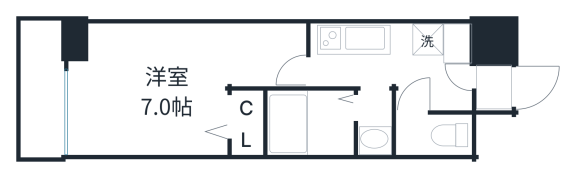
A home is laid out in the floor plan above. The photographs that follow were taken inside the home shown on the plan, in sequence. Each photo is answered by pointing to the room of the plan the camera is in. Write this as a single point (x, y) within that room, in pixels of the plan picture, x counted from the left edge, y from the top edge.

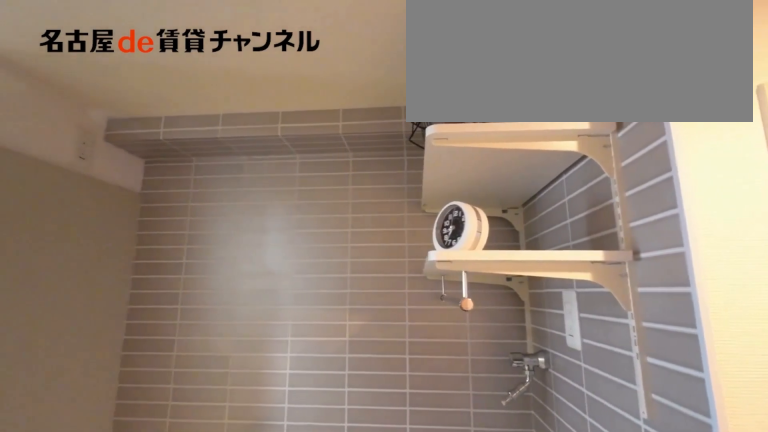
(422, 41)
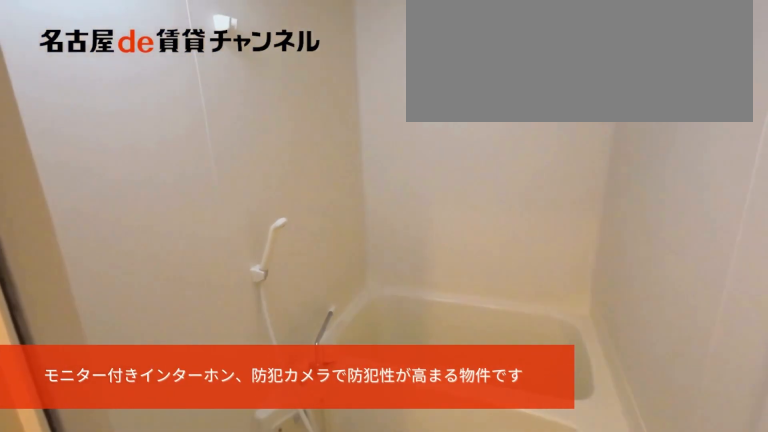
(308, 122)
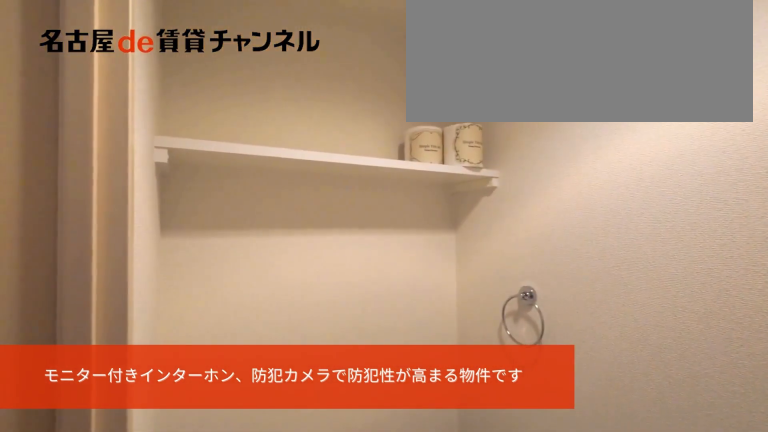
(433, 135)
